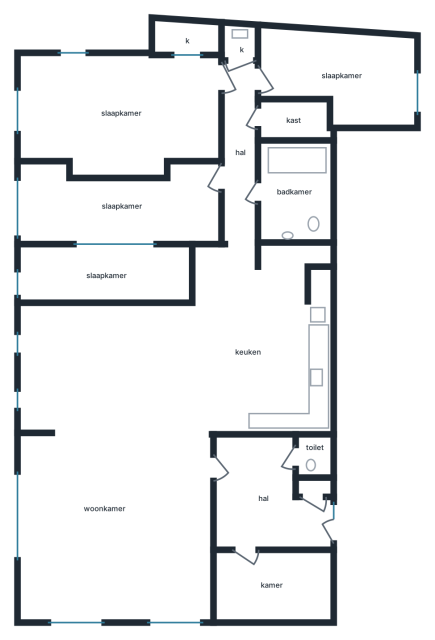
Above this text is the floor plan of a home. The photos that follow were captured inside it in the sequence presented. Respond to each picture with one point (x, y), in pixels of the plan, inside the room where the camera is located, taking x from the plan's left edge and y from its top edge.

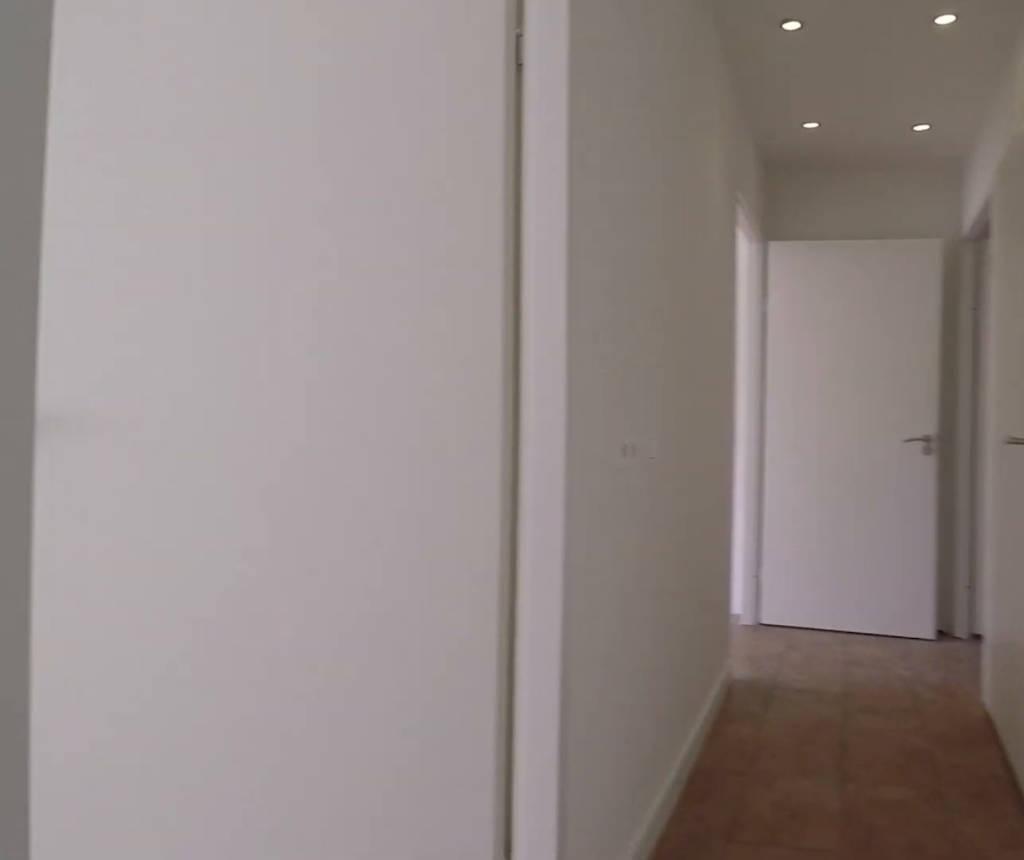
(240, 150)
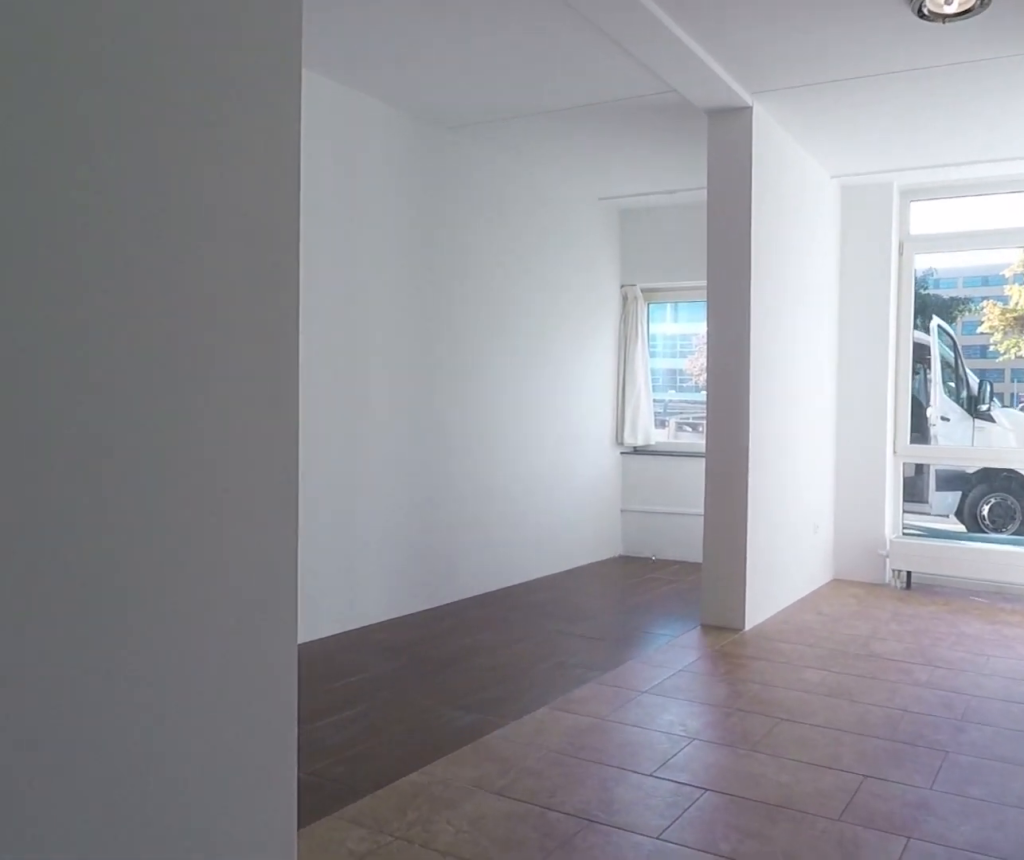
(122, 205)
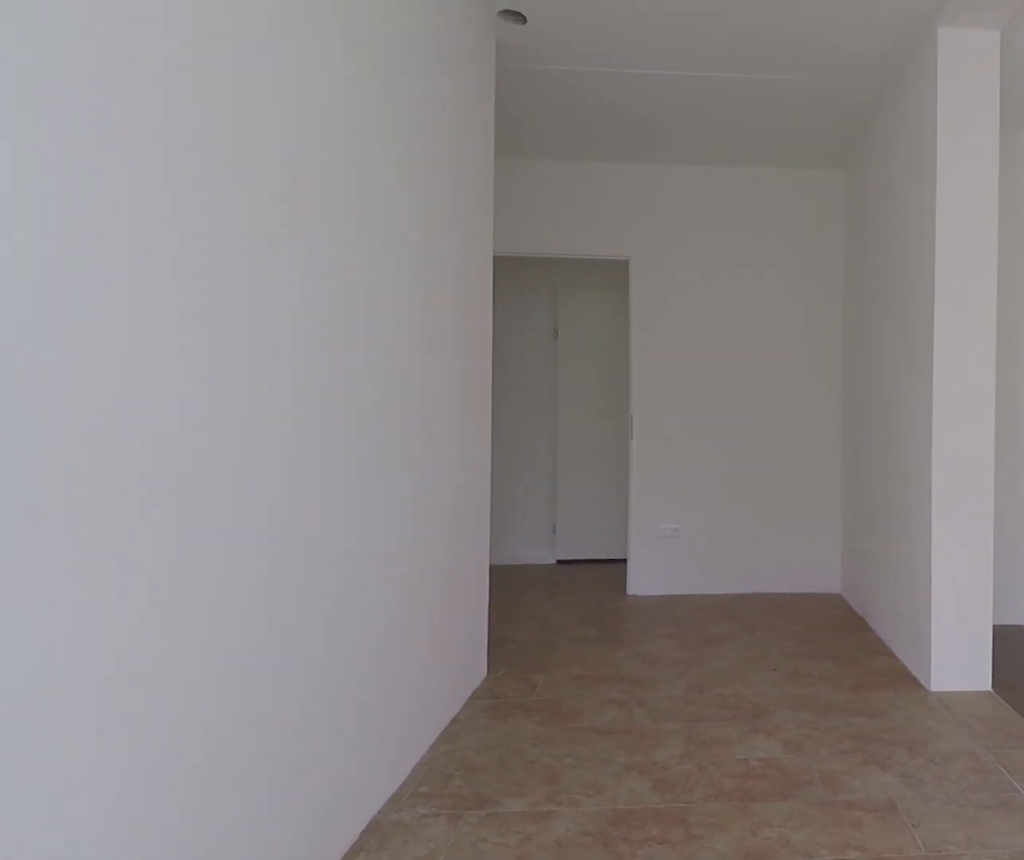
(122, 205)
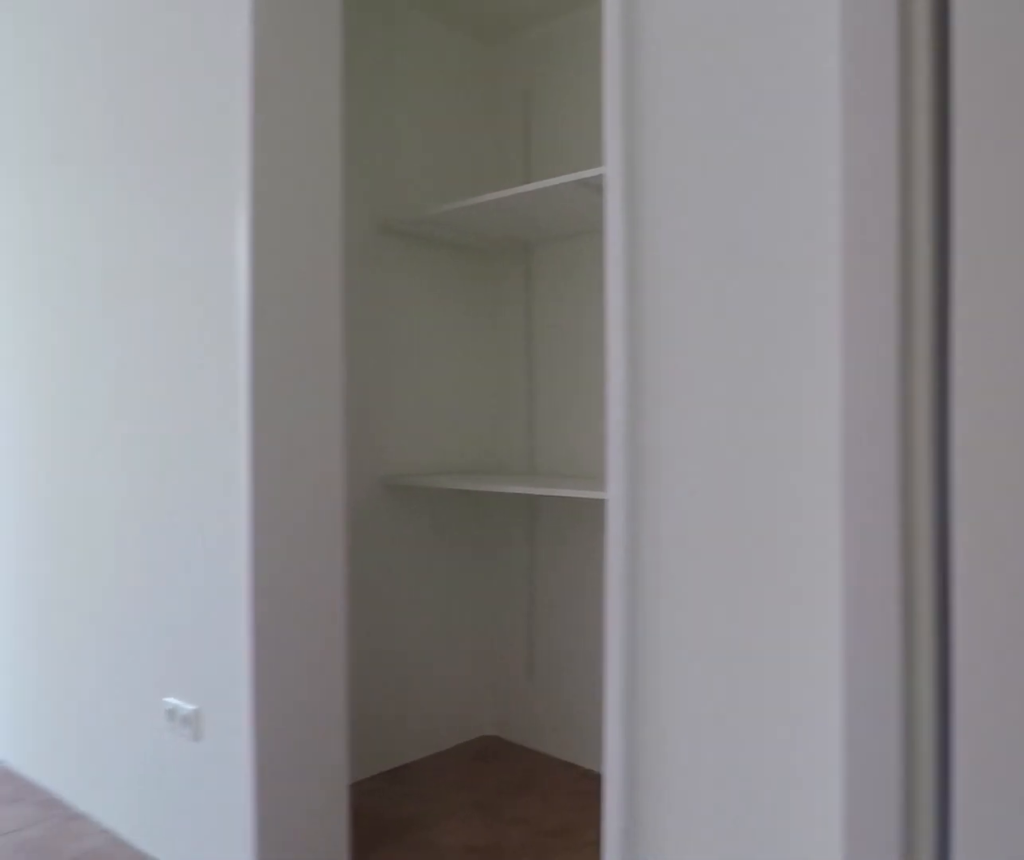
(240, 150)
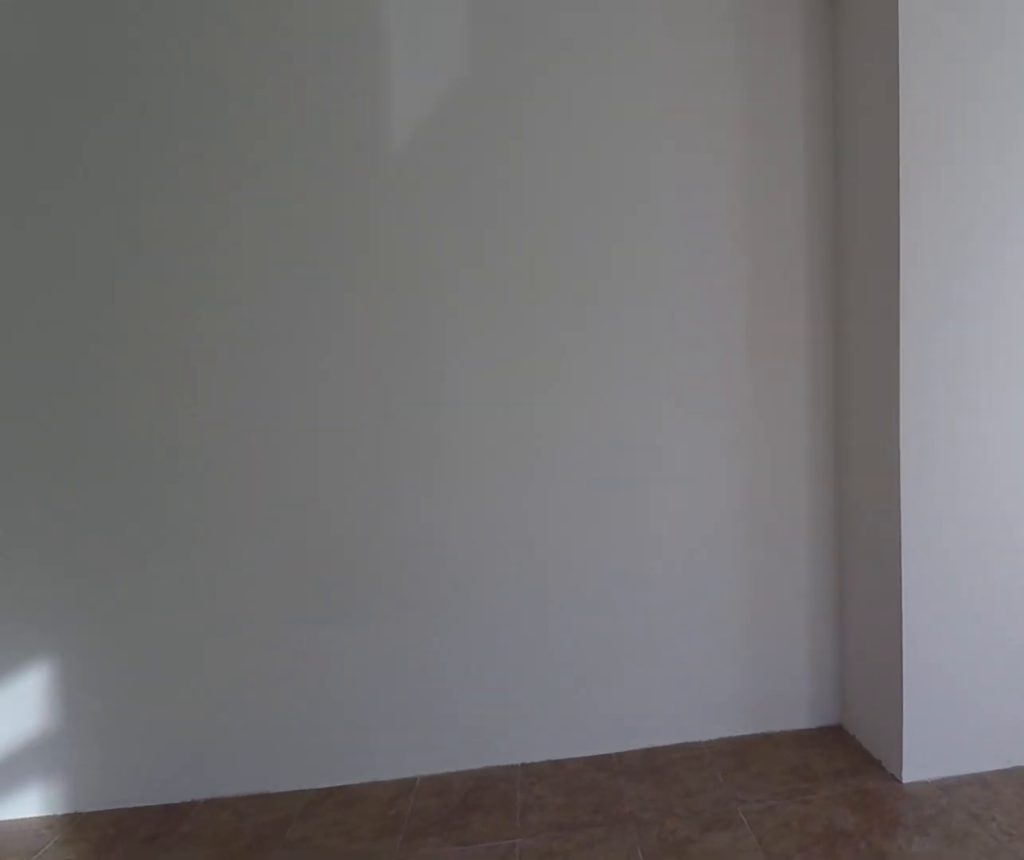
(121, 113)
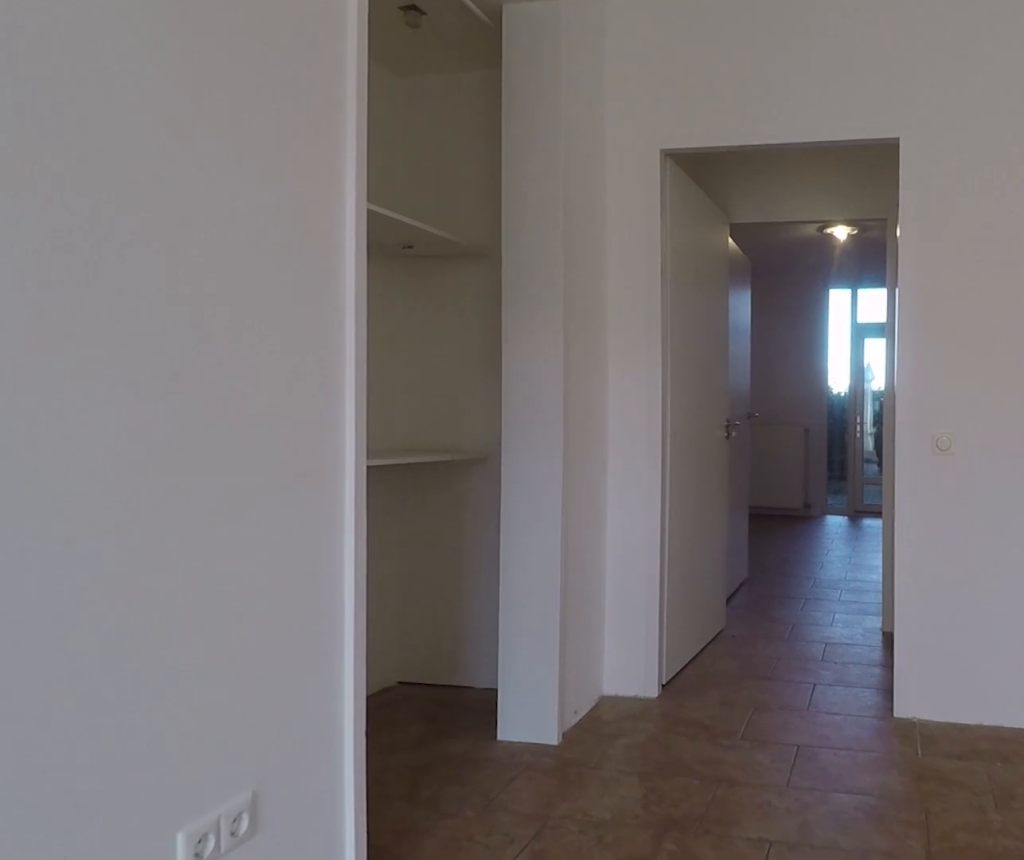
(121, 113)
